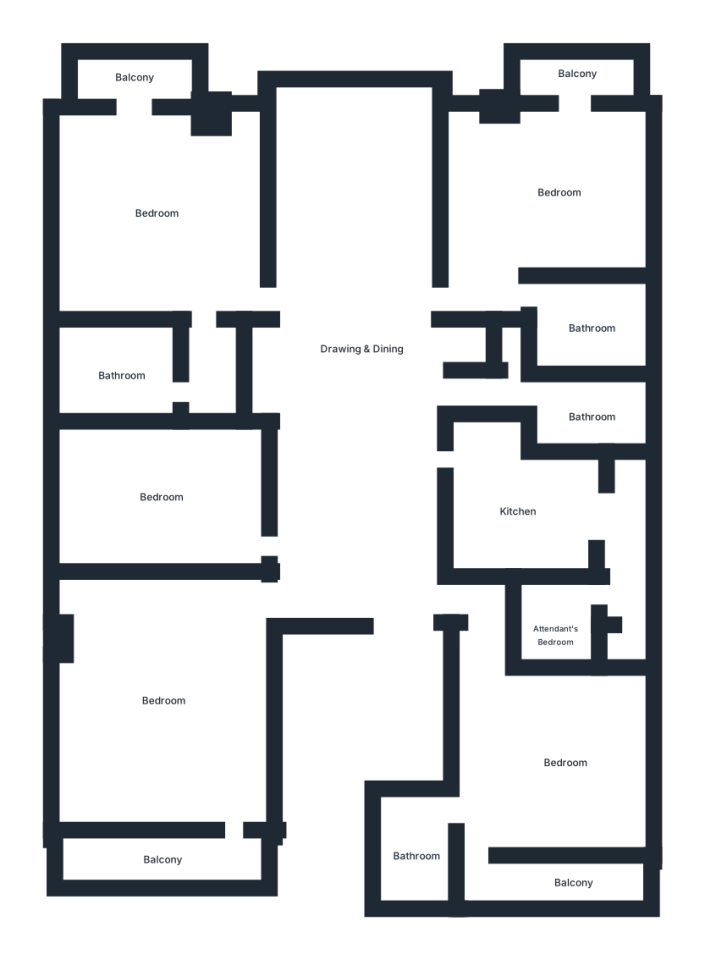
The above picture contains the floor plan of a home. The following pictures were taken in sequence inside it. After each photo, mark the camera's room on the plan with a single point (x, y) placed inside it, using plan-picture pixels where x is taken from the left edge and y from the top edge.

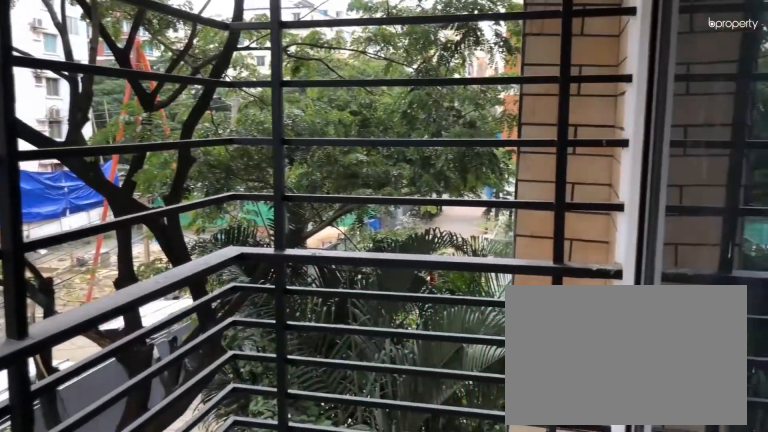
(573, 77)
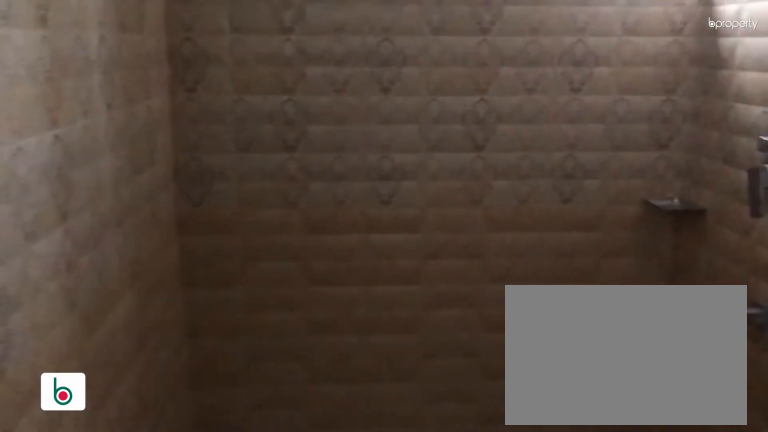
(590, 410)
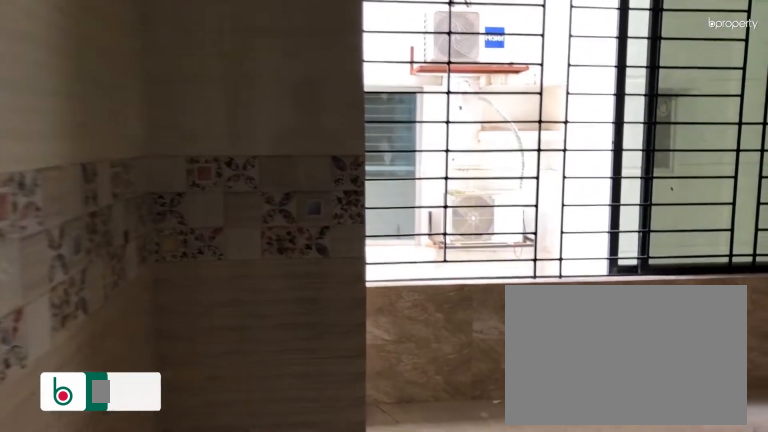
(529, 514)
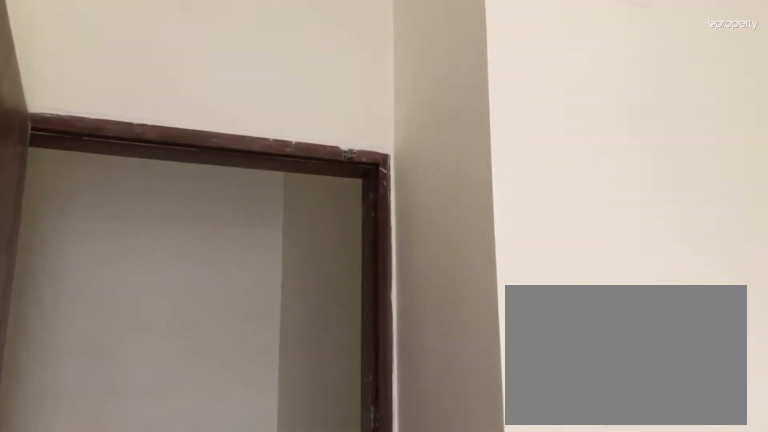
(559, 764)
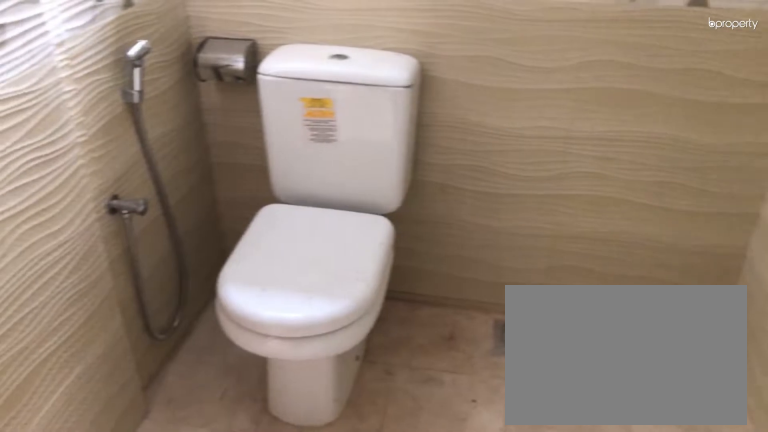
(413, 855)
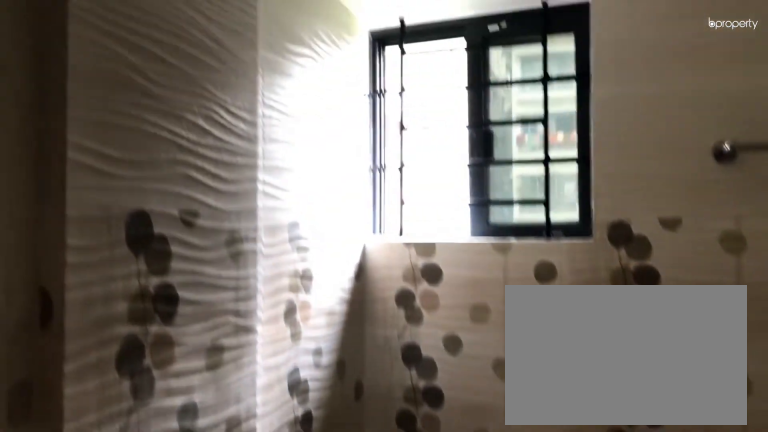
(413, 855)
